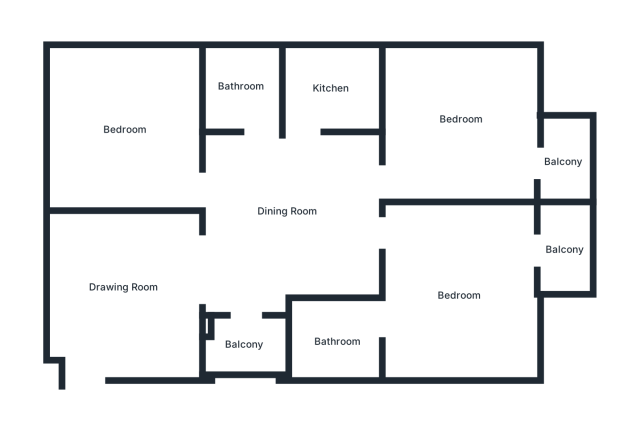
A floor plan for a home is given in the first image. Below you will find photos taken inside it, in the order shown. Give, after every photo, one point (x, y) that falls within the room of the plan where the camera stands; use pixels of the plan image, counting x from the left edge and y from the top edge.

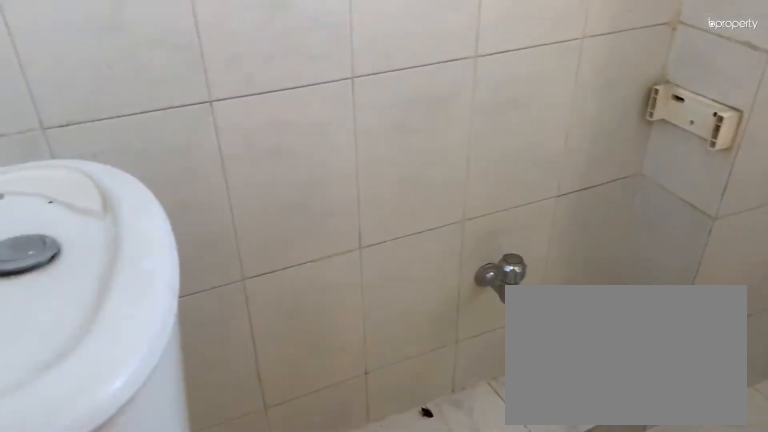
(239, 87)
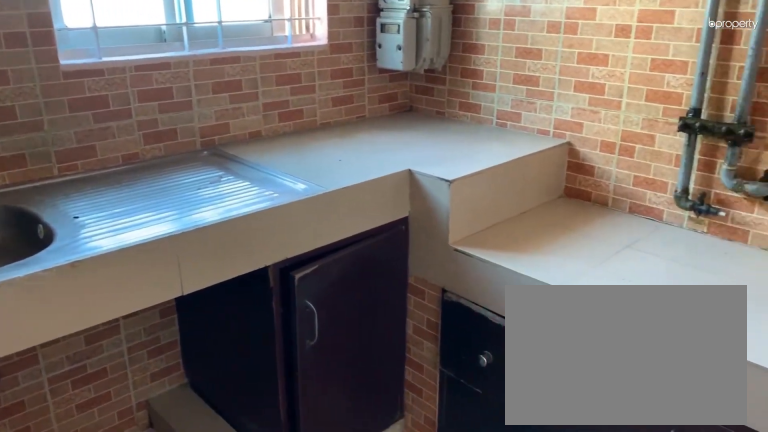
(328, 88)
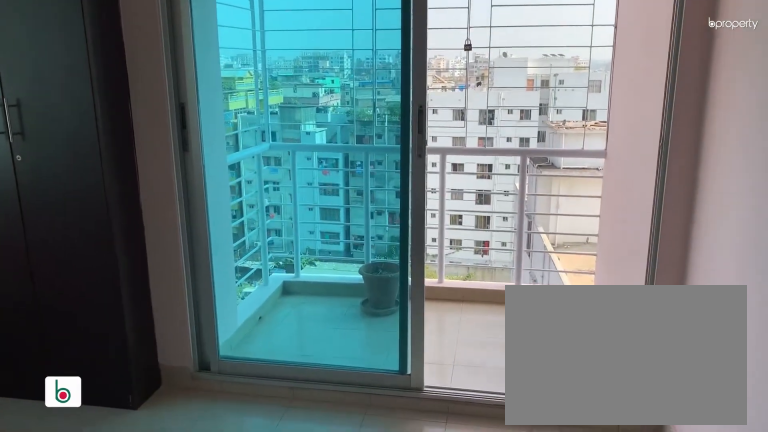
(462, 119)
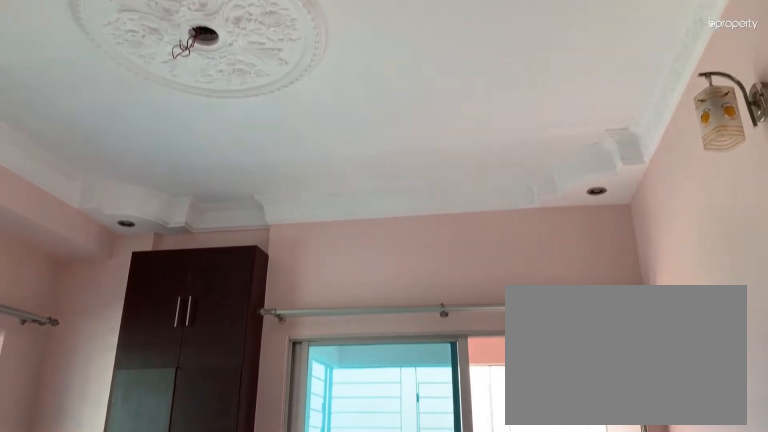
(462, 119)
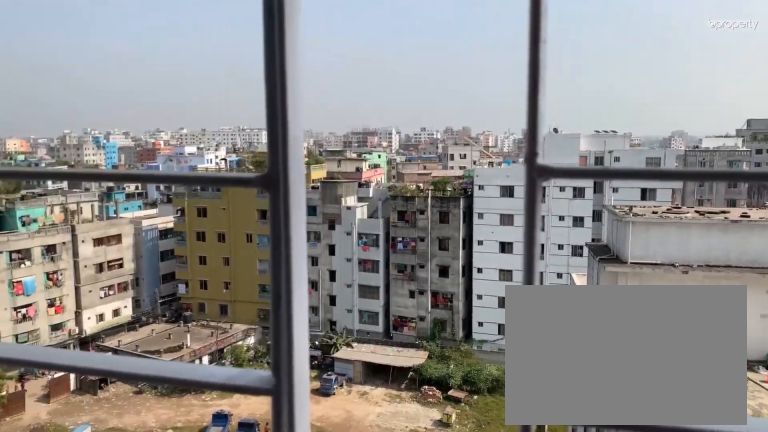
(564, 162)
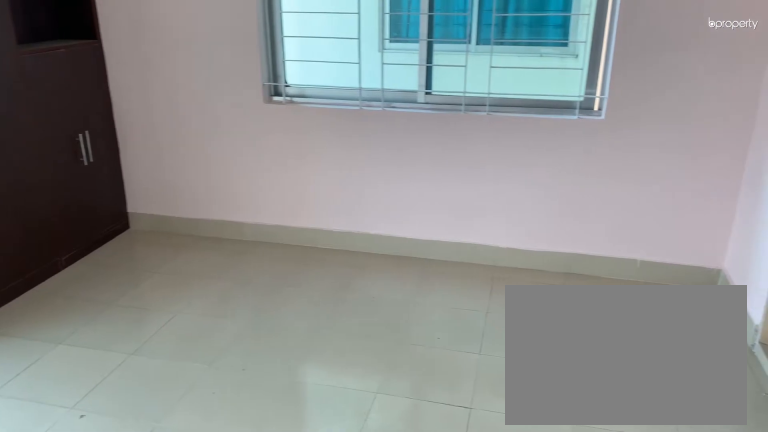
(459, 298)
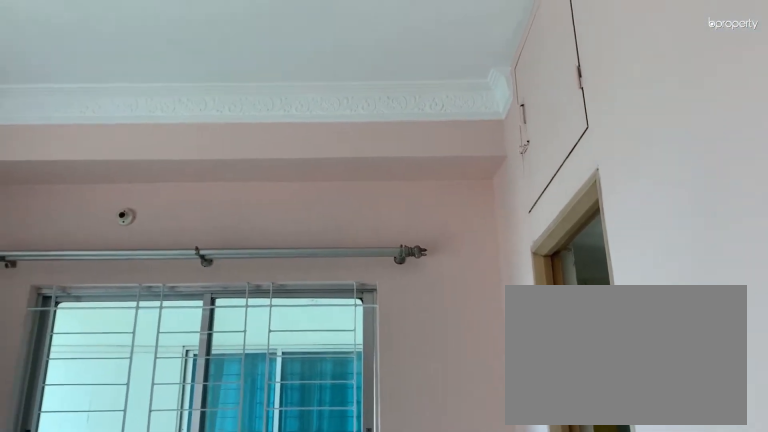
(459, 298)
